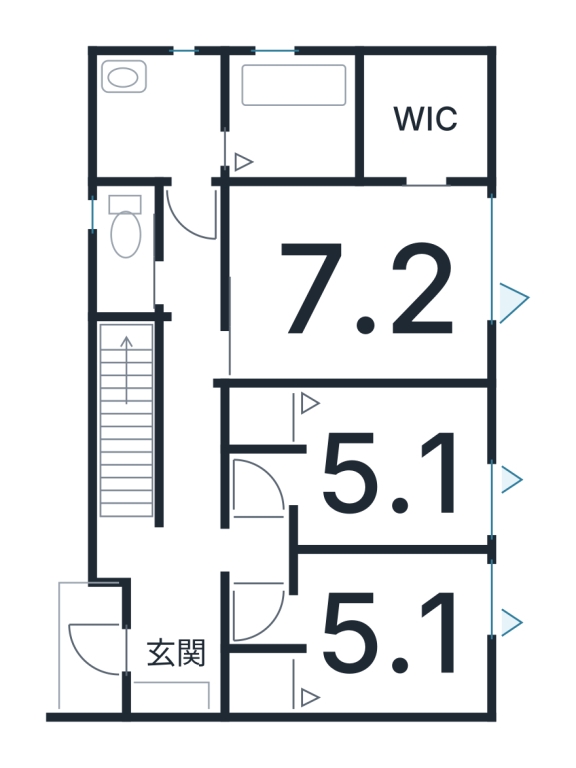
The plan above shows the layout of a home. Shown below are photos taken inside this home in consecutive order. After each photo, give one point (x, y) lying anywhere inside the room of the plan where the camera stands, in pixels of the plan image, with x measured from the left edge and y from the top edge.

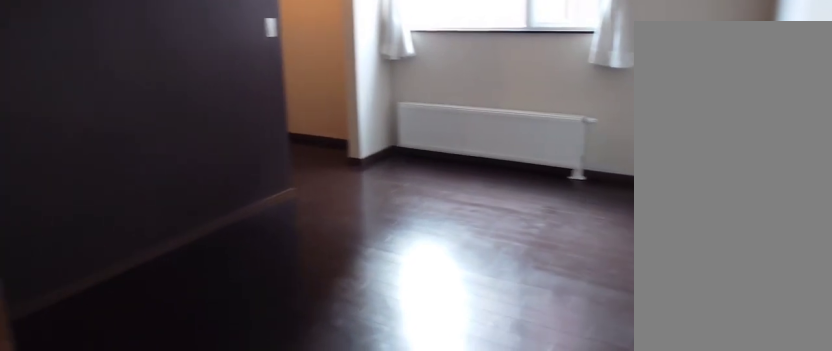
(347, 287)
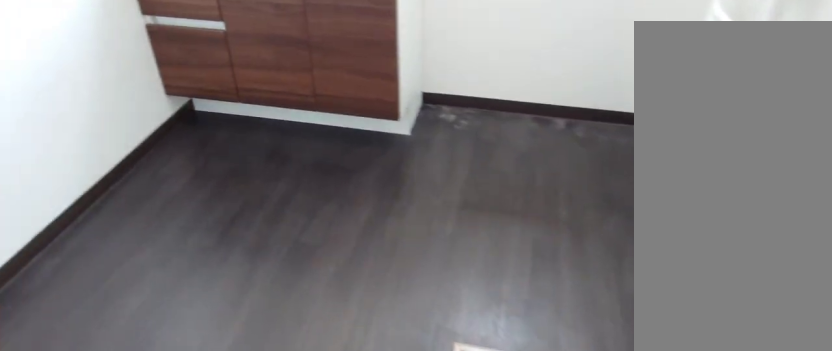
(153, 125)
